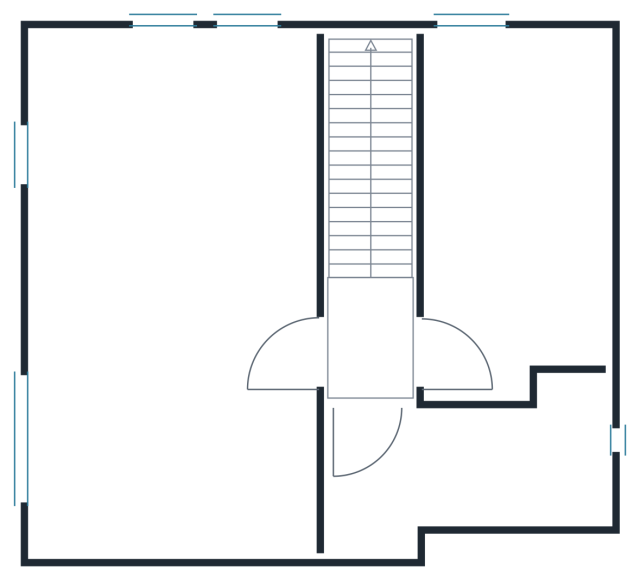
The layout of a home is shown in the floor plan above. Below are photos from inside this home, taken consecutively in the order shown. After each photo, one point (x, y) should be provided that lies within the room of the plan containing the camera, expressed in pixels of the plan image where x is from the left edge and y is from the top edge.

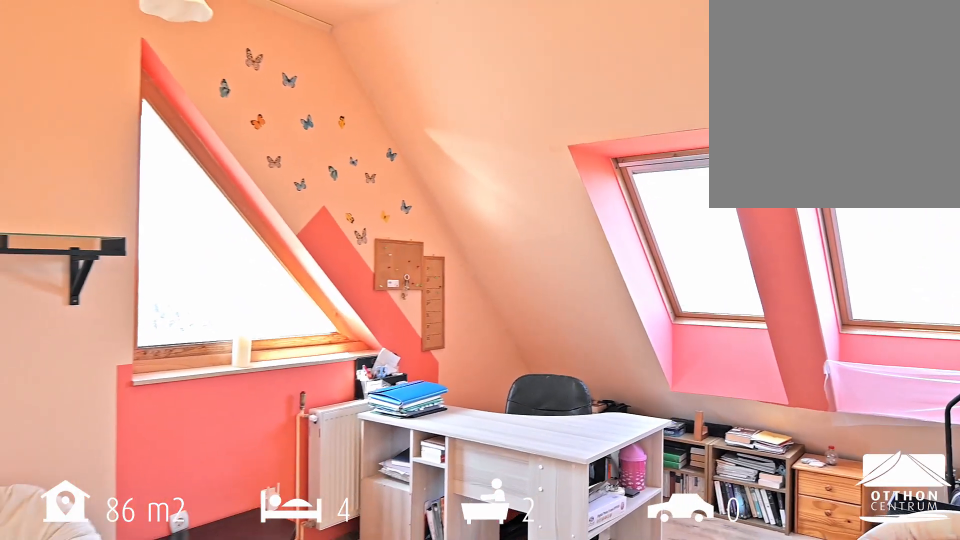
(185, 295)
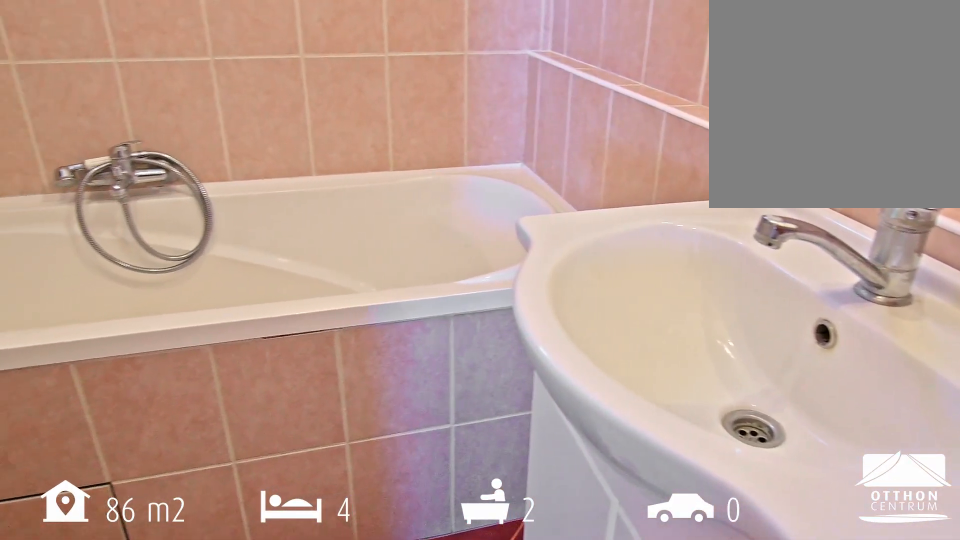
(484, 462)
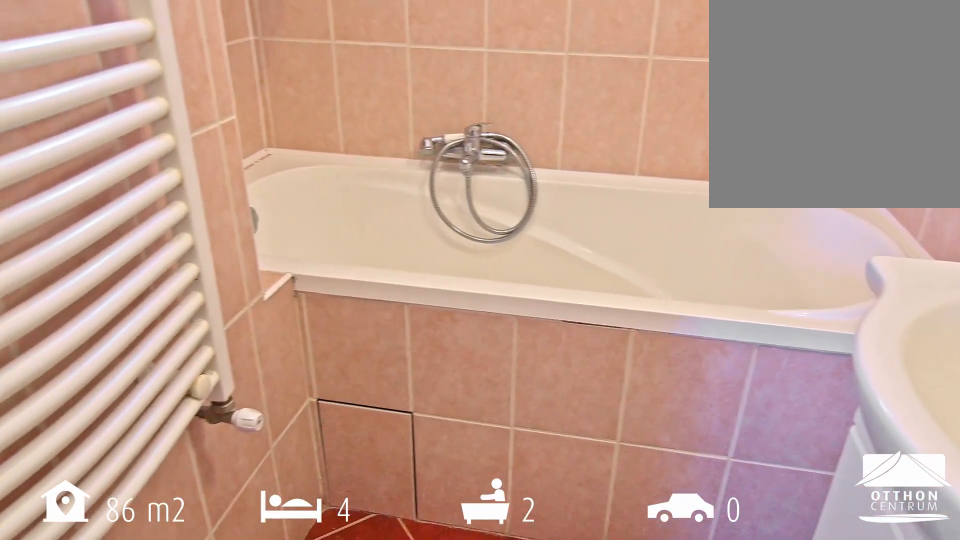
(483, 461)
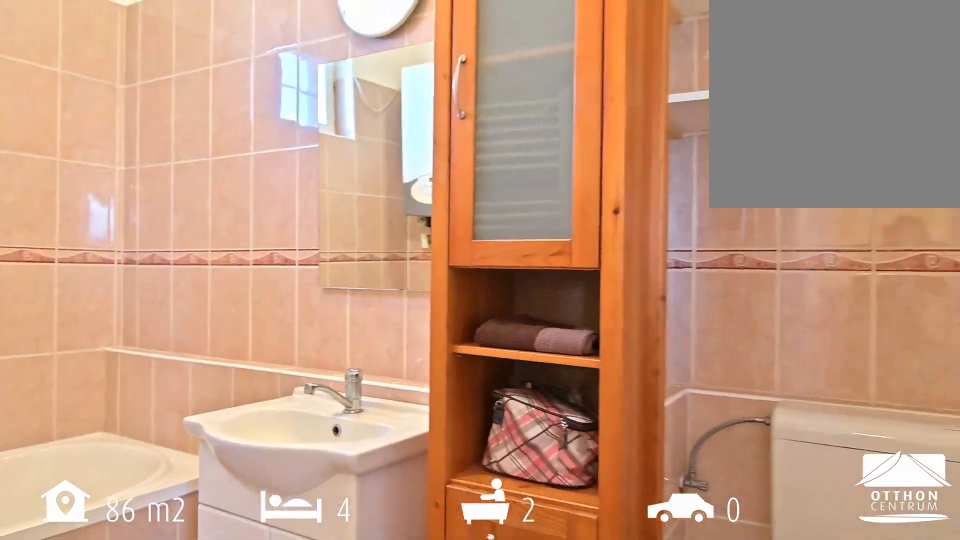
(483, 462)
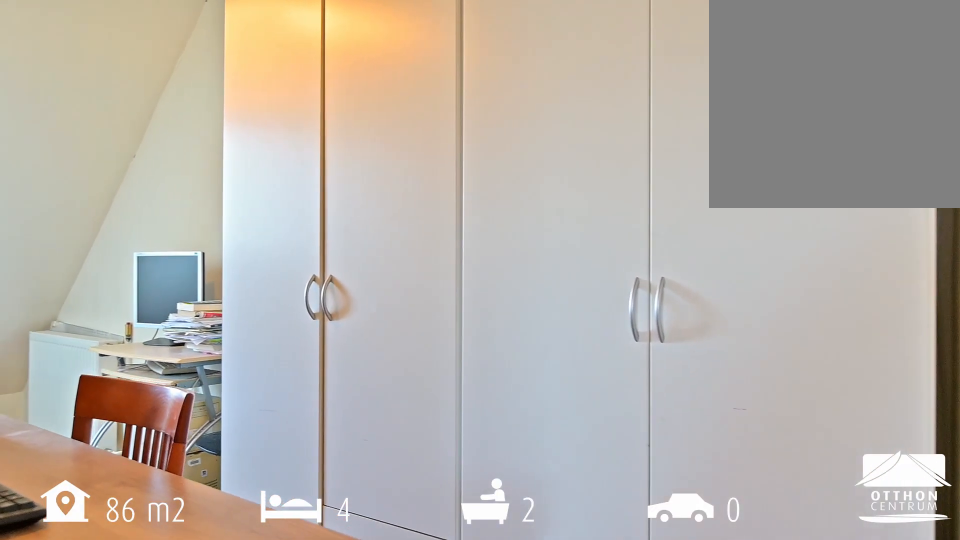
(517, 212)
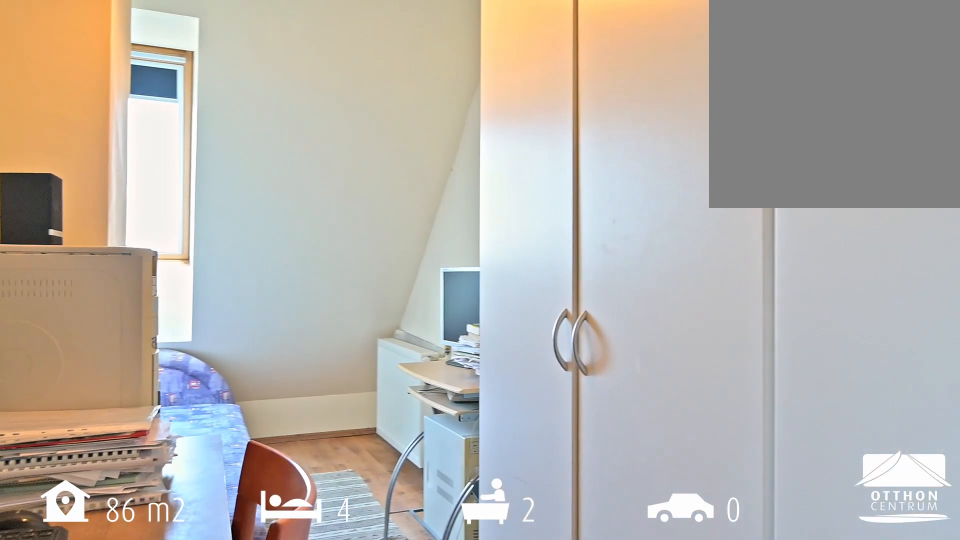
(517, 212)
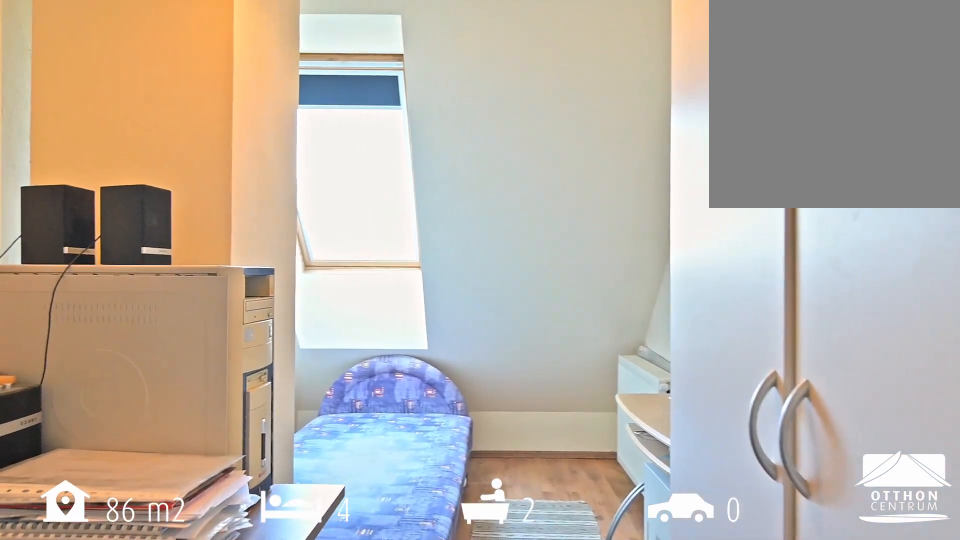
(517, 212)
